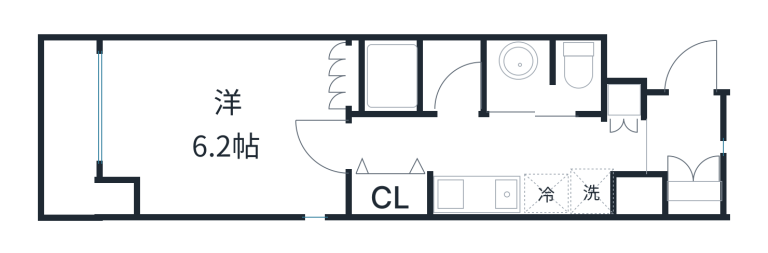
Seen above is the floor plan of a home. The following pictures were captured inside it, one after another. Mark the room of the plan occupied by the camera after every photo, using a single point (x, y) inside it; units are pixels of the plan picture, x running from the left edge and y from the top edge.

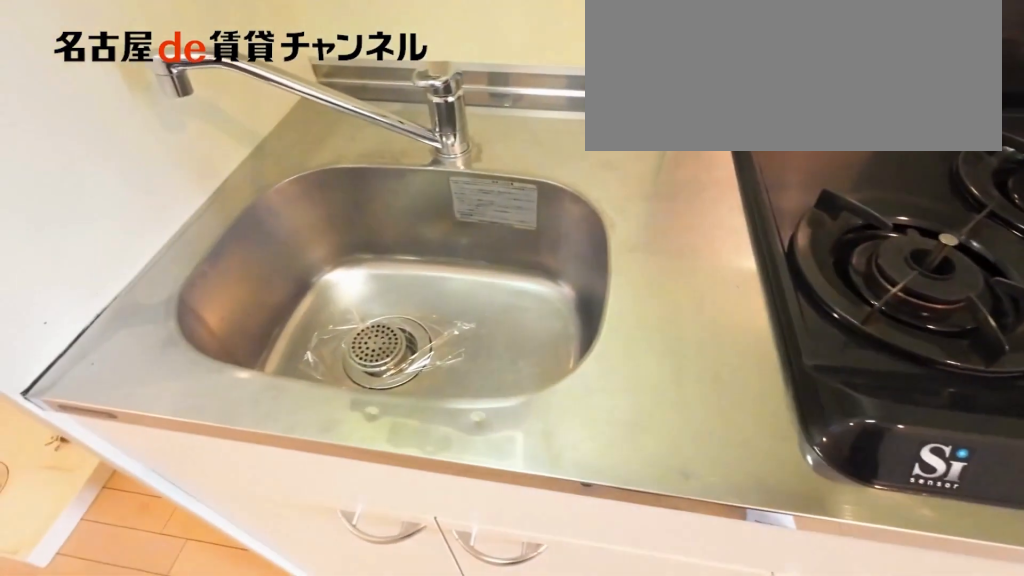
(497, 194)
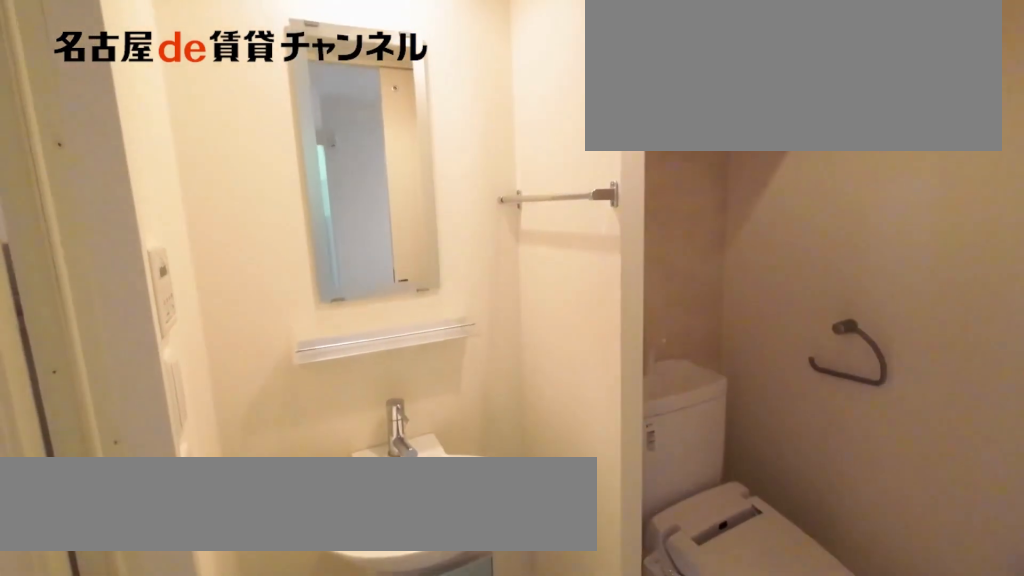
(544, 77)
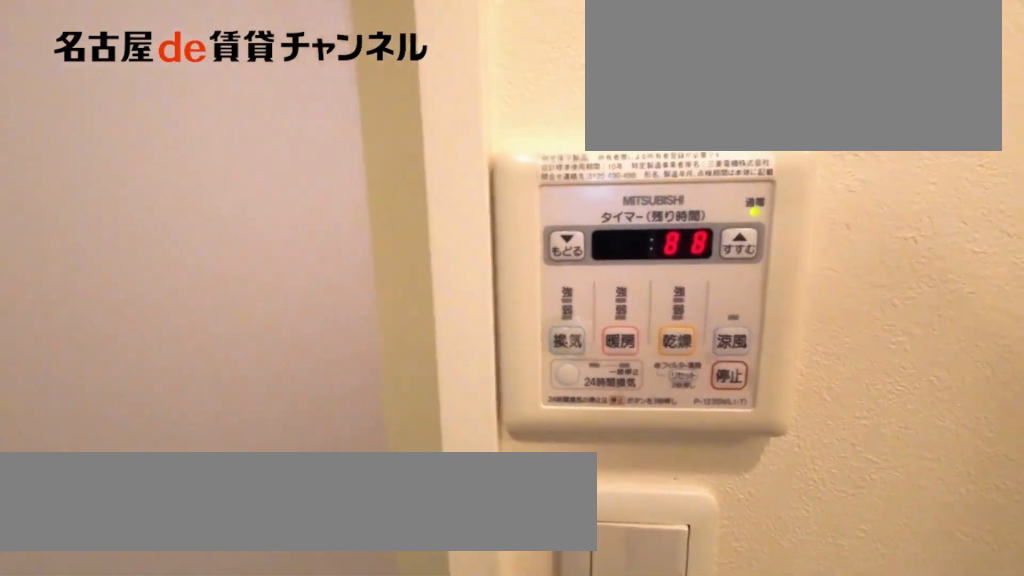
(544, 77)
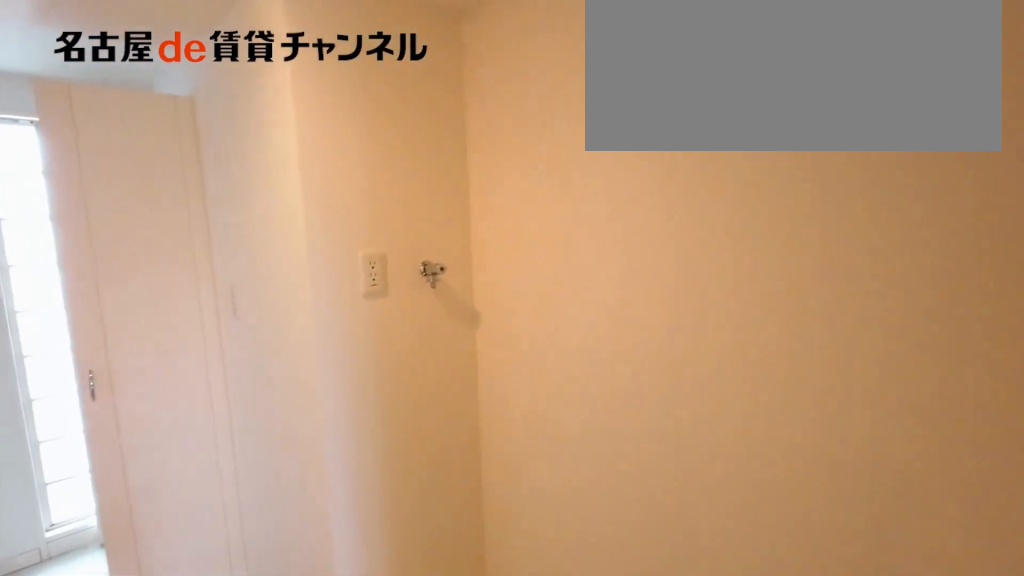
(592, 191)
